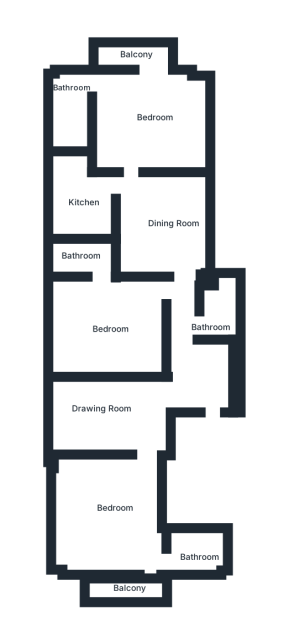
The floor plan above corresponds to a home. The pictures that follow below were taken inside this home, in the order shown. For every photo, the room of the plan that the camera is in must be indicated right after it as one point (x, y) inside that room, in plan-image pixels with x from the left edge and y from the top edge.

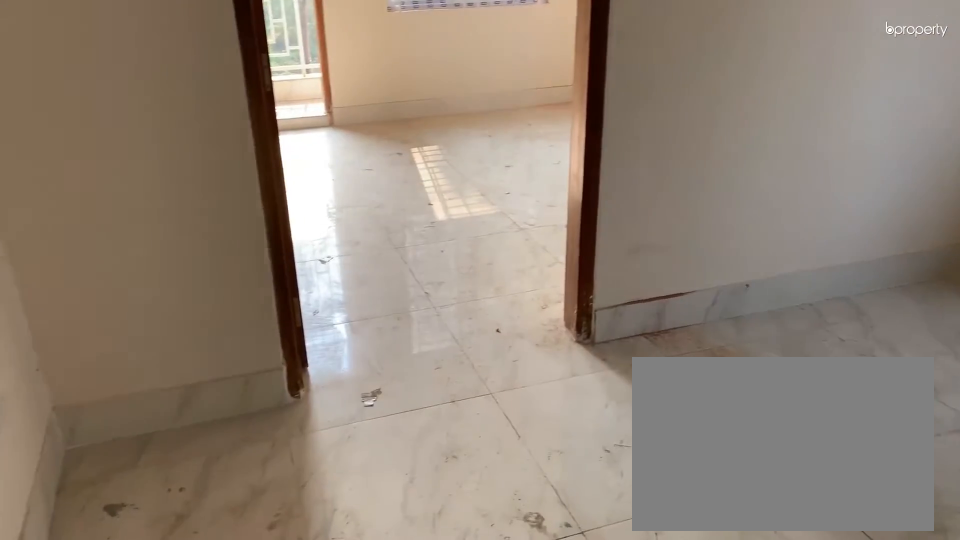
(112, 419)
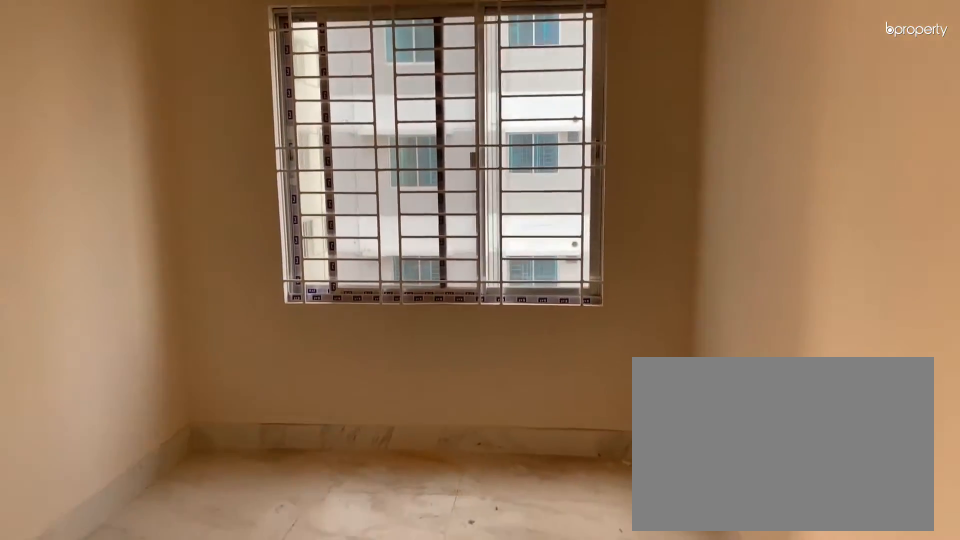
(112, 419)
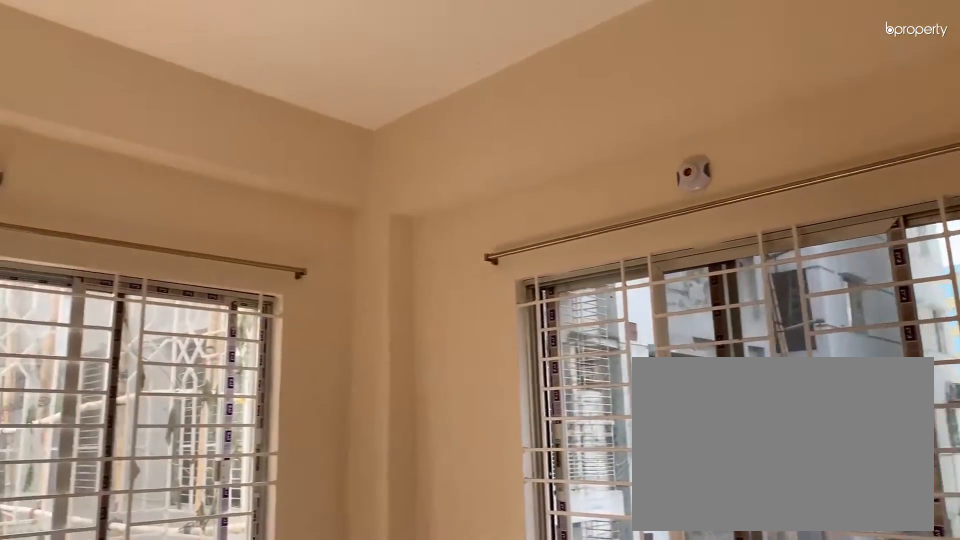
(118, 536)
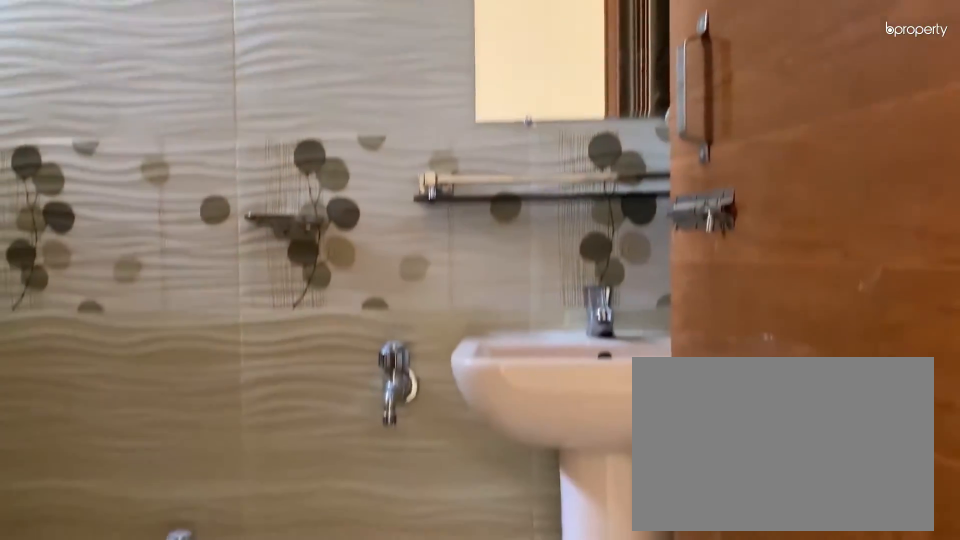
(222, 307)
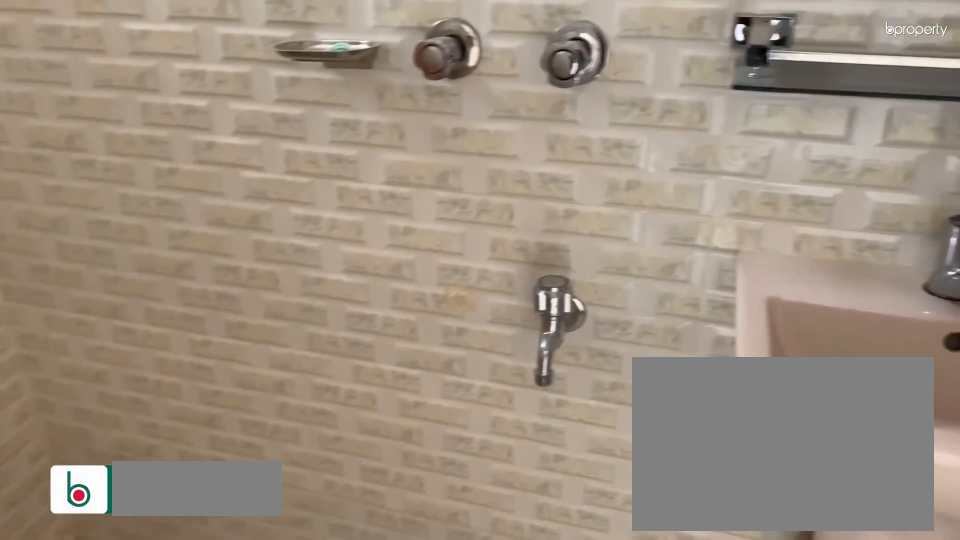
(89, 254)
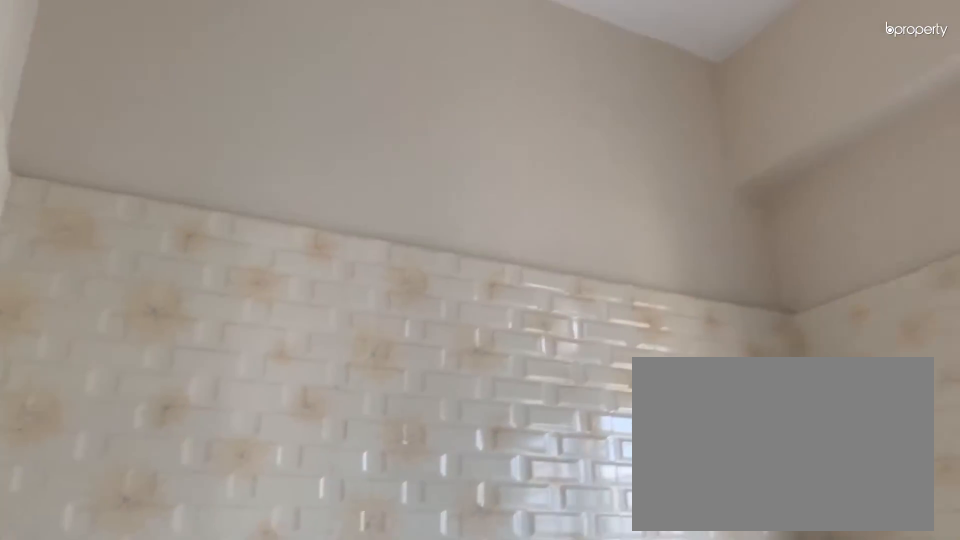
(88, 192)
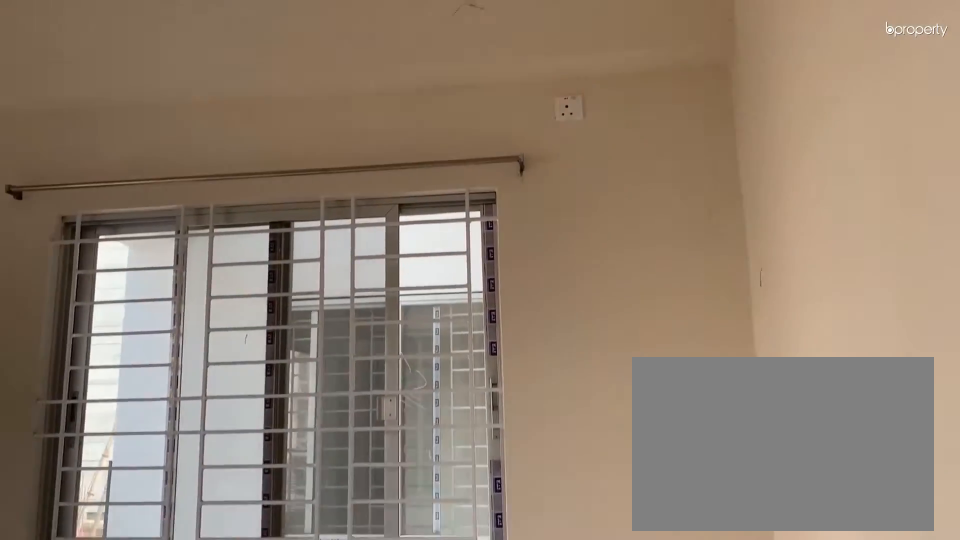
(135, 105)
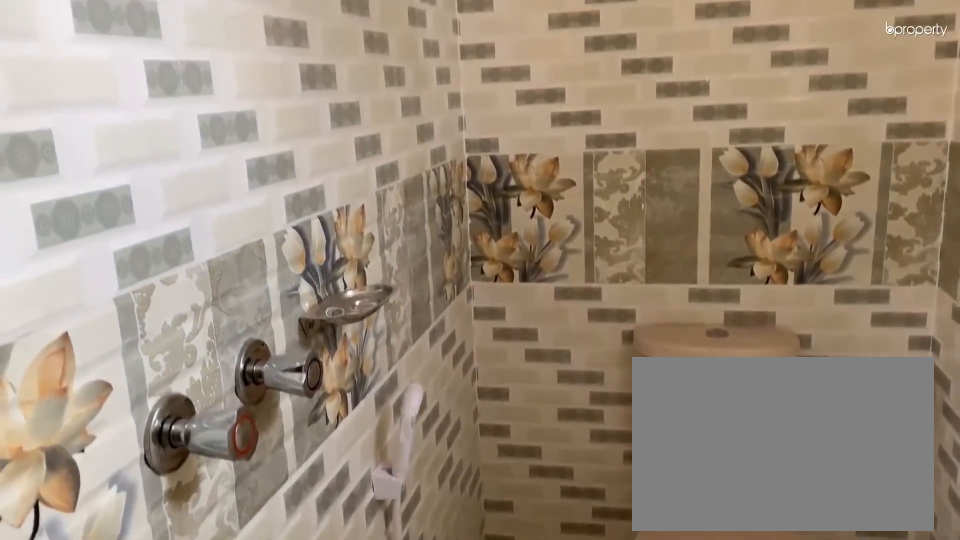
(66, 115)
